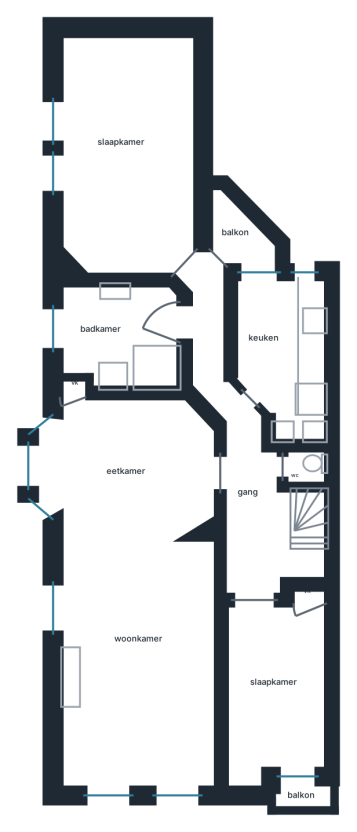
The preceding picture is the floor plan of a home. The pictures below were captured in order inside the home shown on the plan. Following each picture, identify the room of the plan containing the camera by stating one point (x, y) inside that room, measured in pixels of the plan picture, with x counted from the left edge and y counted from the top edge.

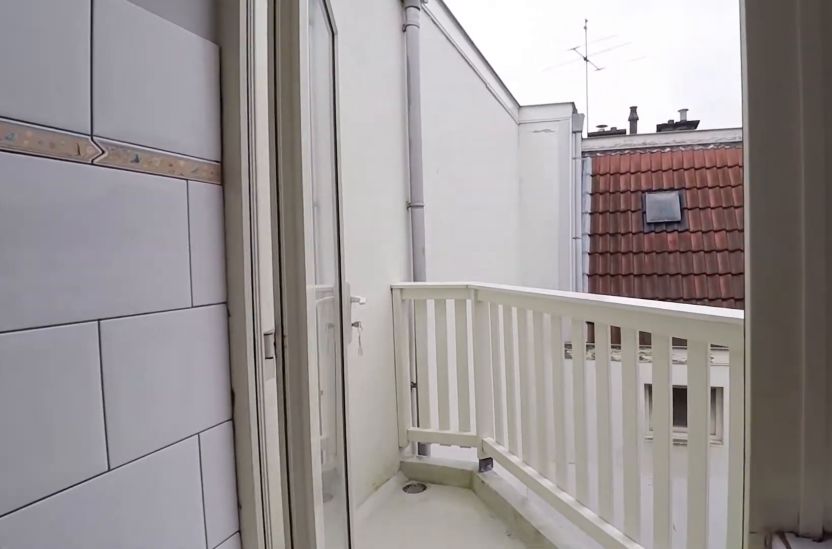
(284, 341)
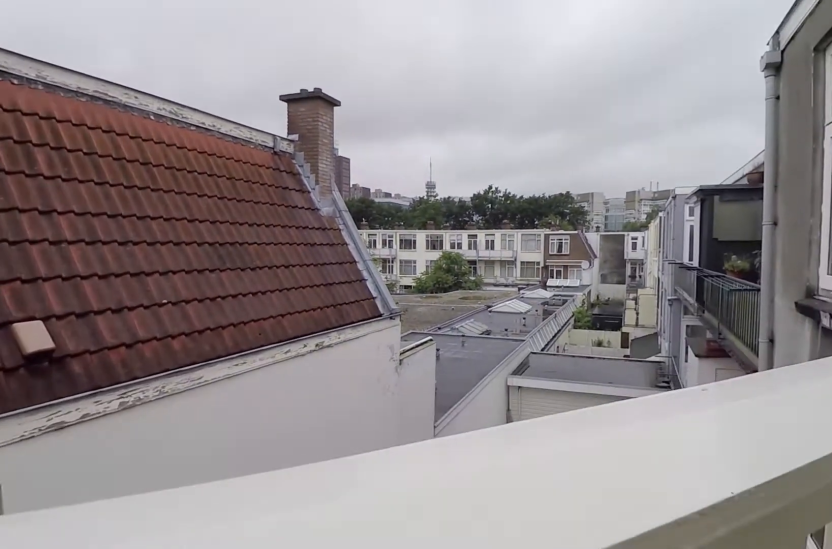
(240, 237)
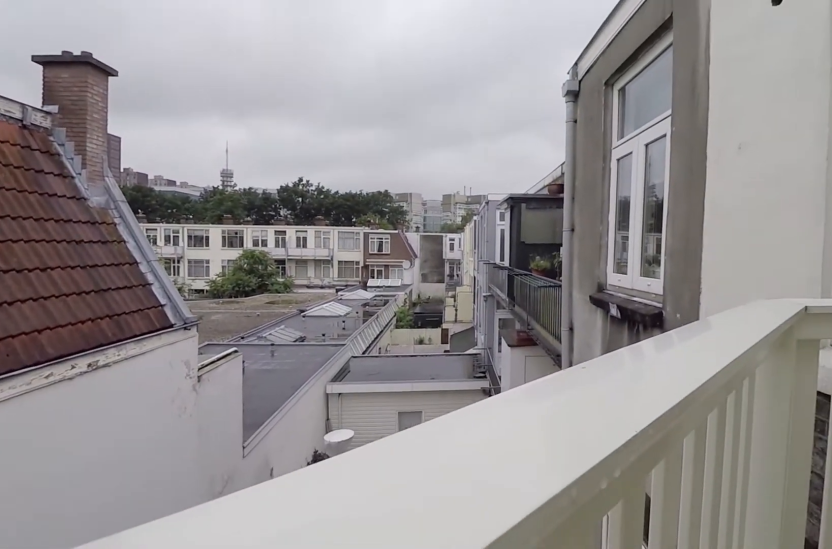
(240, 237)
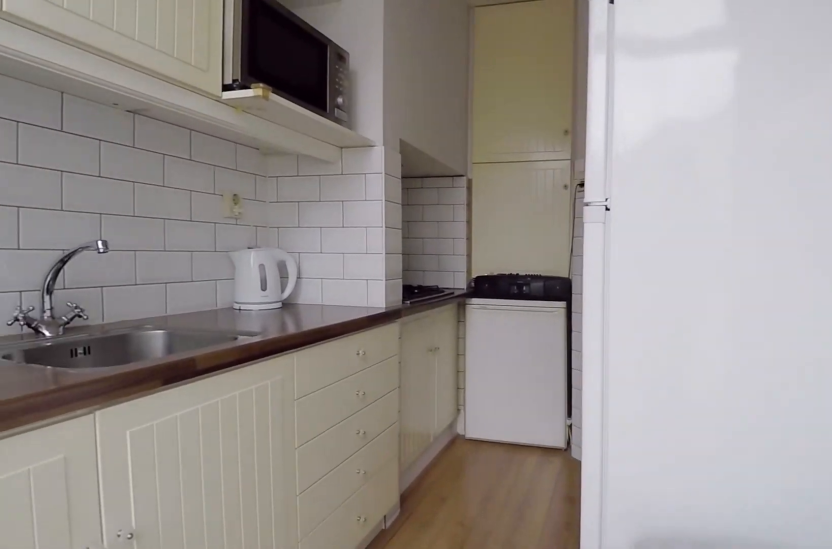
(311, 346)
